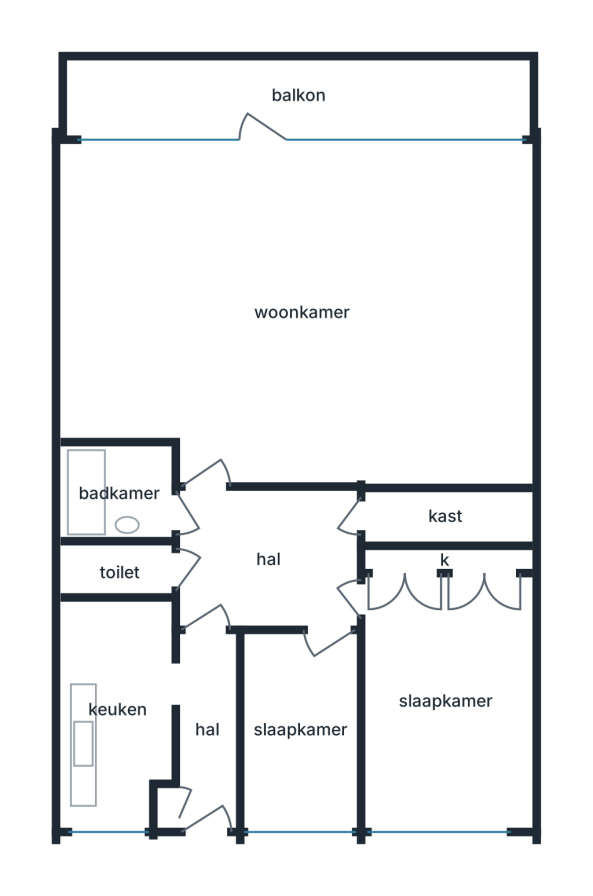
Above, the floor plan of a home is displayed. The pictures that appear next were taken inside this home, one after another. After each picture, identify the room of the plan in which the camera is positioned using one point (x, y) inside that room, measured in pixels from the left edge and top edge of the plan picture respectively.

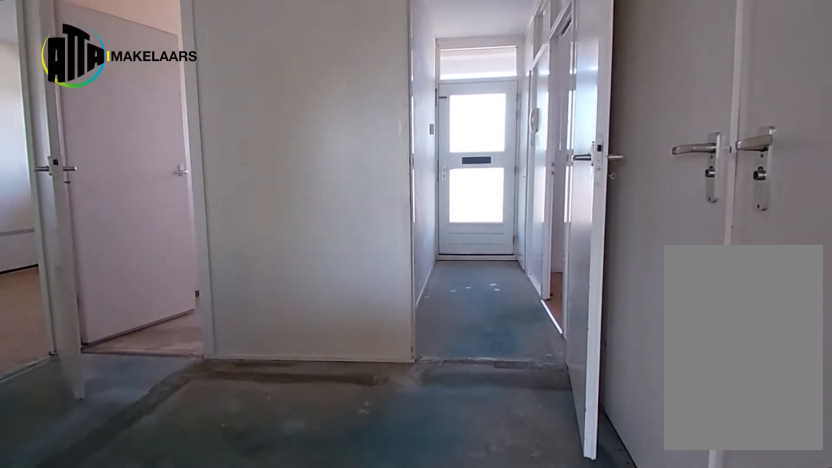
(269, 558)
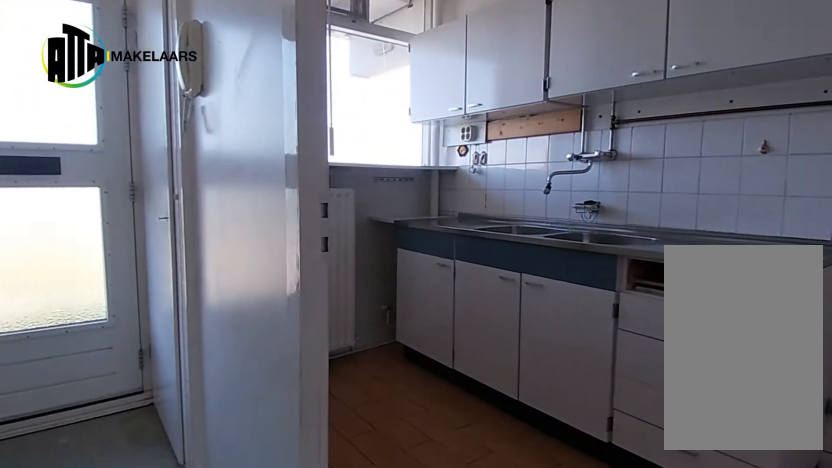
(207, 727)
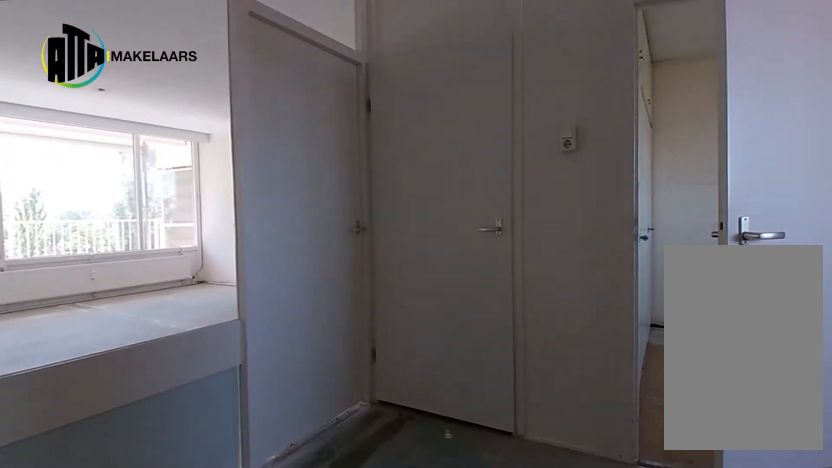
(269, 558)
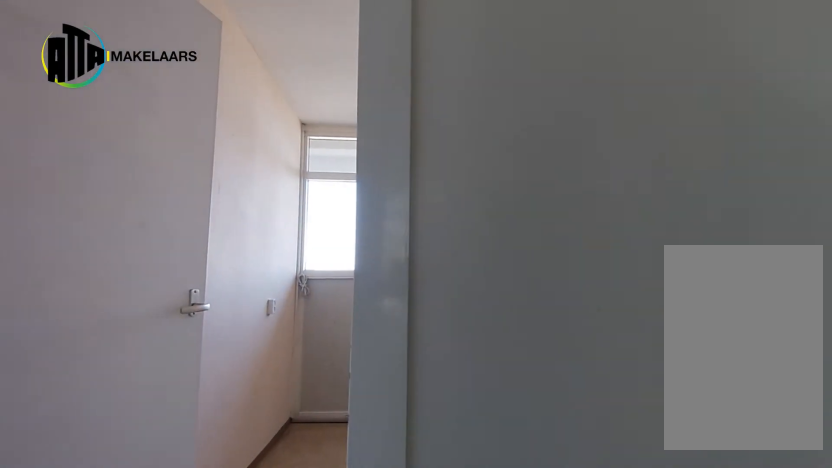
(268, 558)
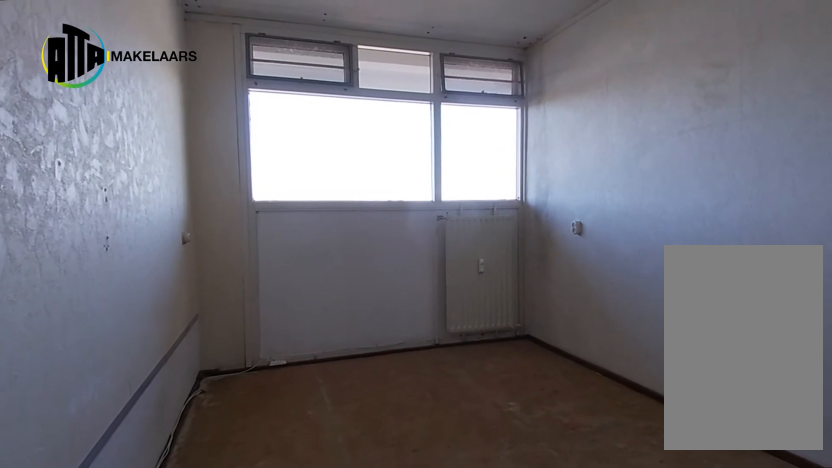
(445, 699)
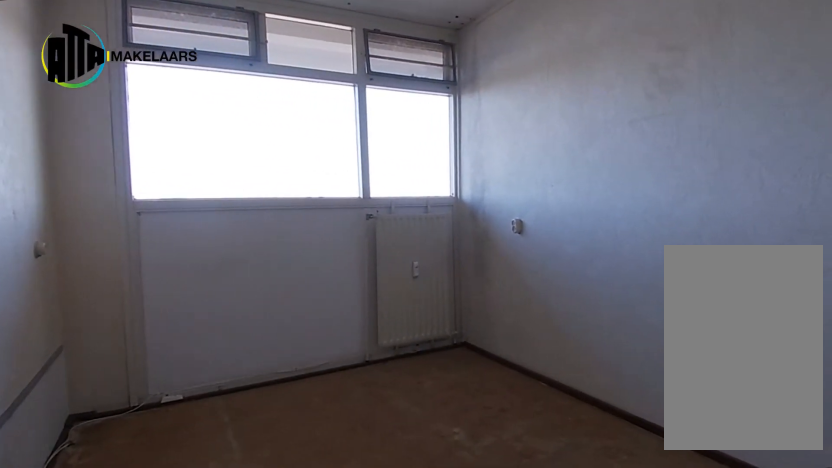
(445, 699)
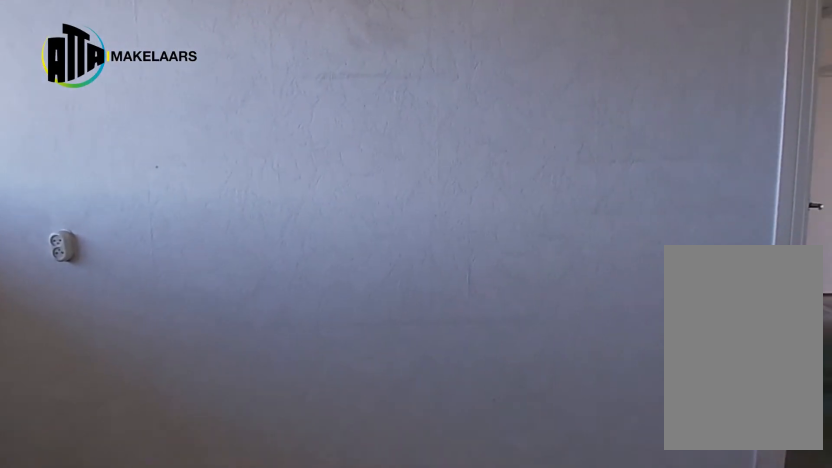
(445, 699)
